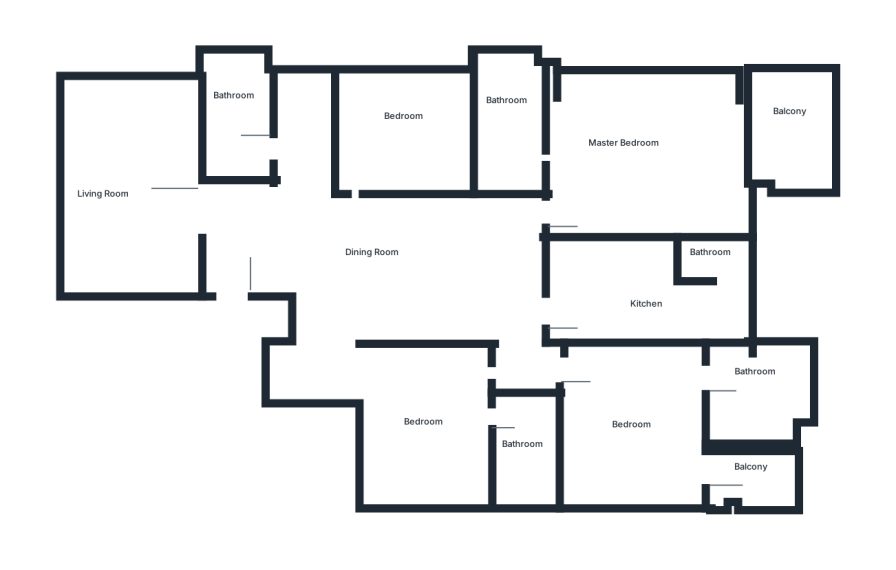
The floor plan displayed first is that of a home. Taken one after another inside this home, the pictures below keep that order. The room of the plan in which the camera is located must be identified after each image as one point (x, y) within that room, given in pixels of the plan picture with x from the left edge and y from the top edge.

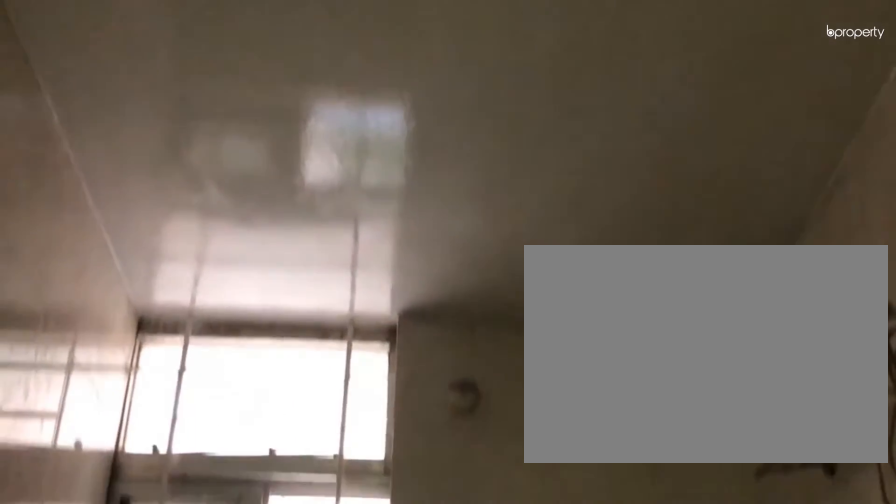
(240, 130)
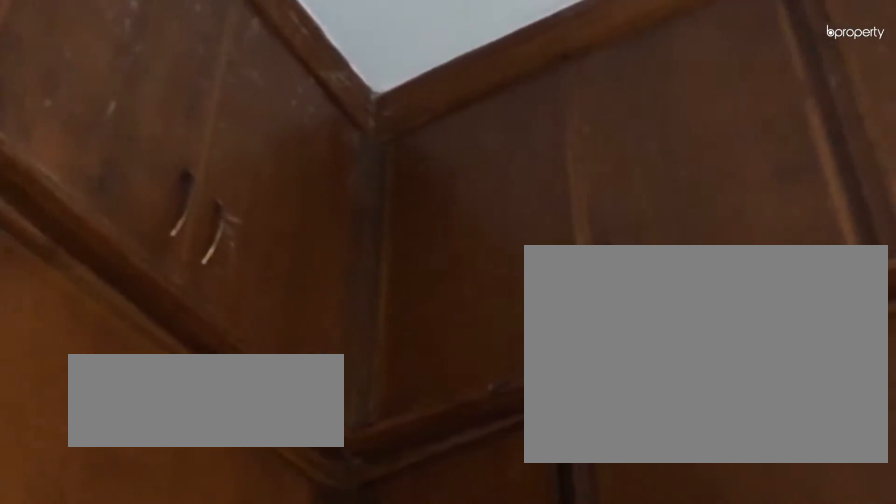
(620, 304)
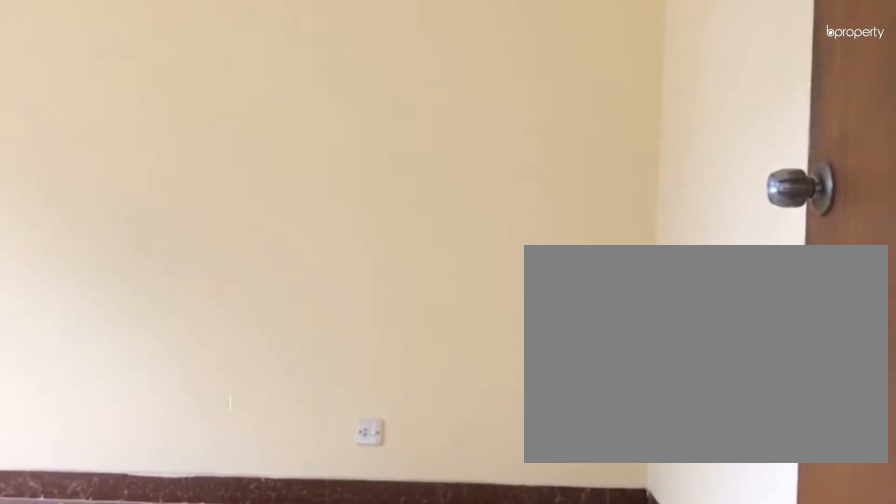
(457, 421)
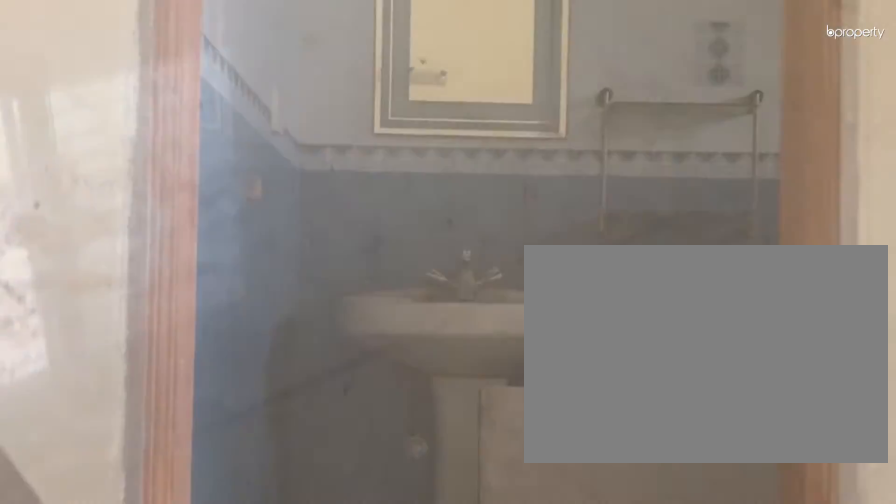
(457, 421)
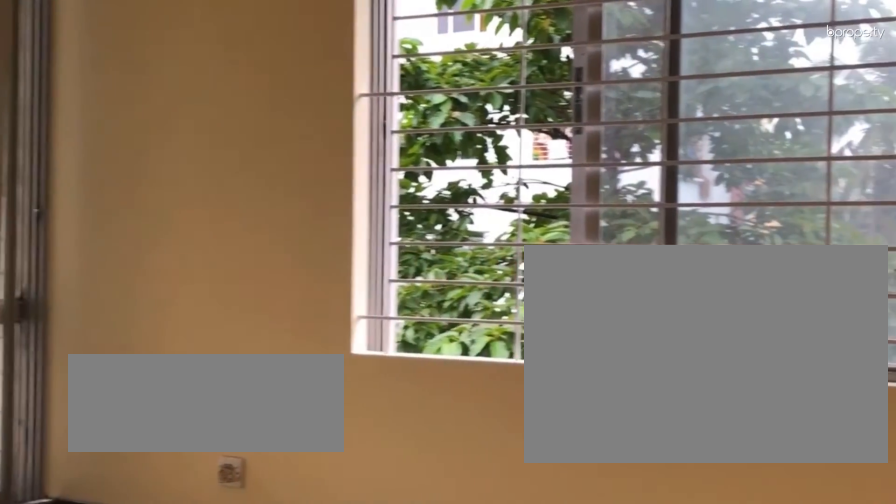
(651, 401)
